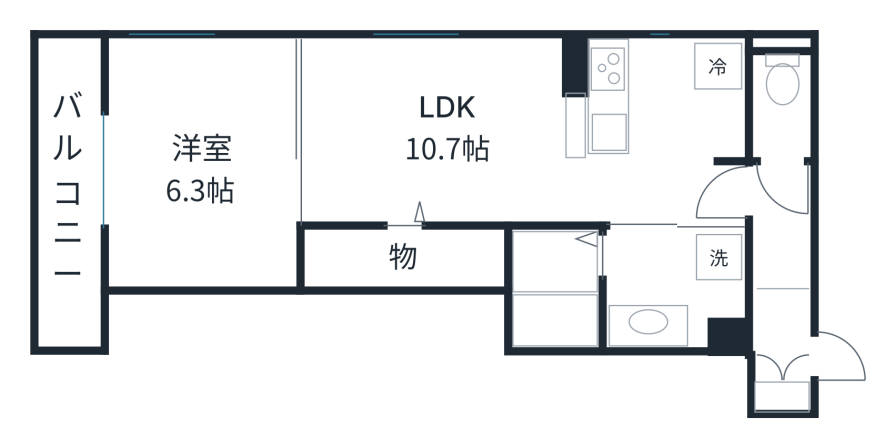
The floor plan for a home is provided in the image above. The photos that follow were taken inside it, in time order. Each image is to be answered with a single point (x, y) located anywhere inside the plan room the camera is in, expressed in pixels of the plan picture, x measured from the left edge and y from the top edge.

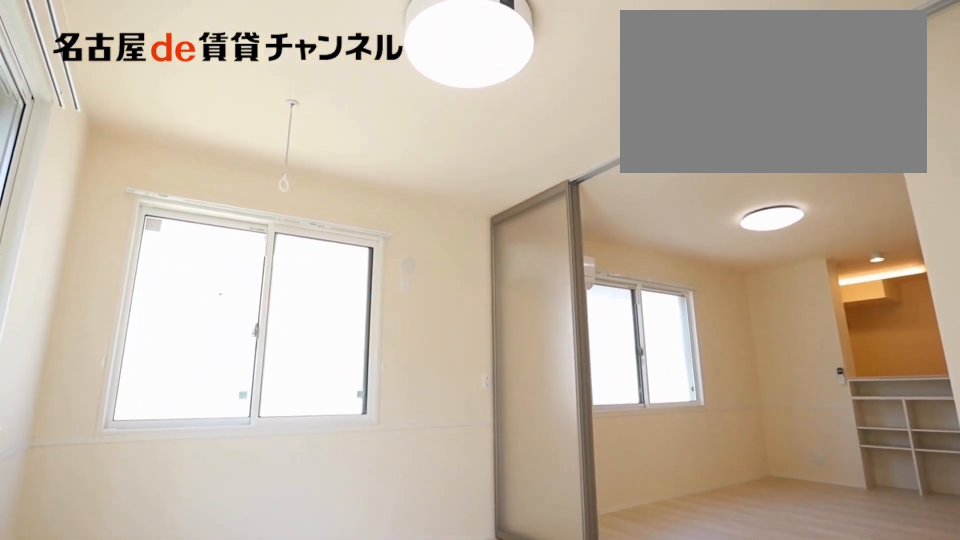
(205, 164)
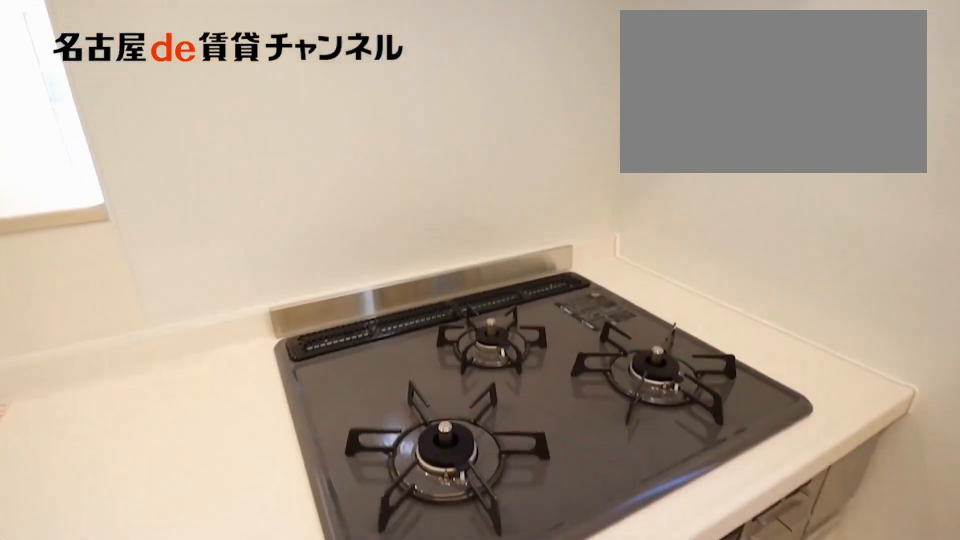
(655, 97)
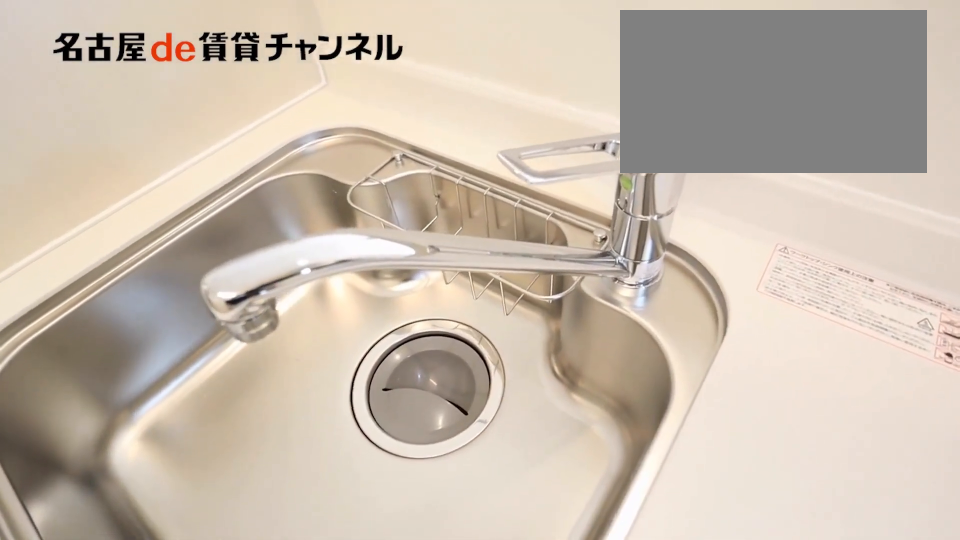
(655, 97)
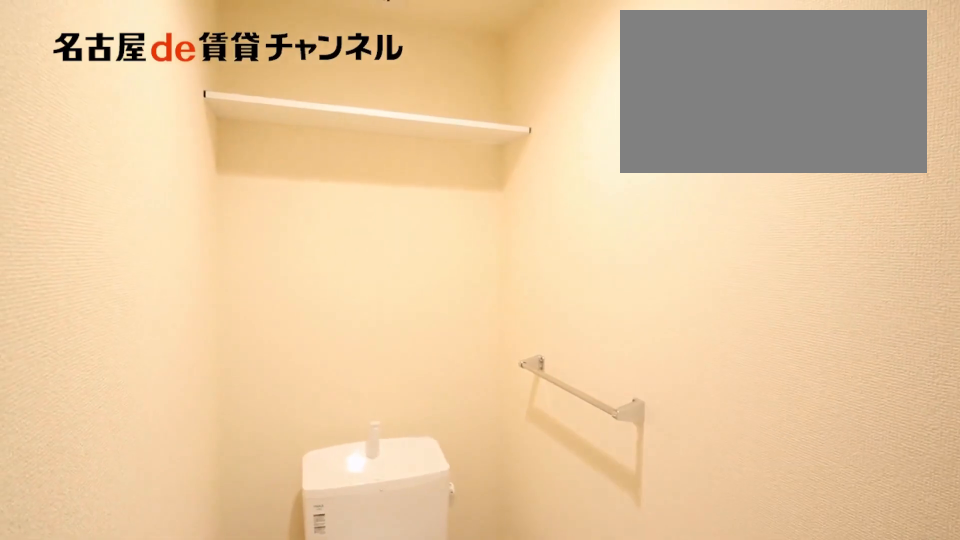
(781, 105)
